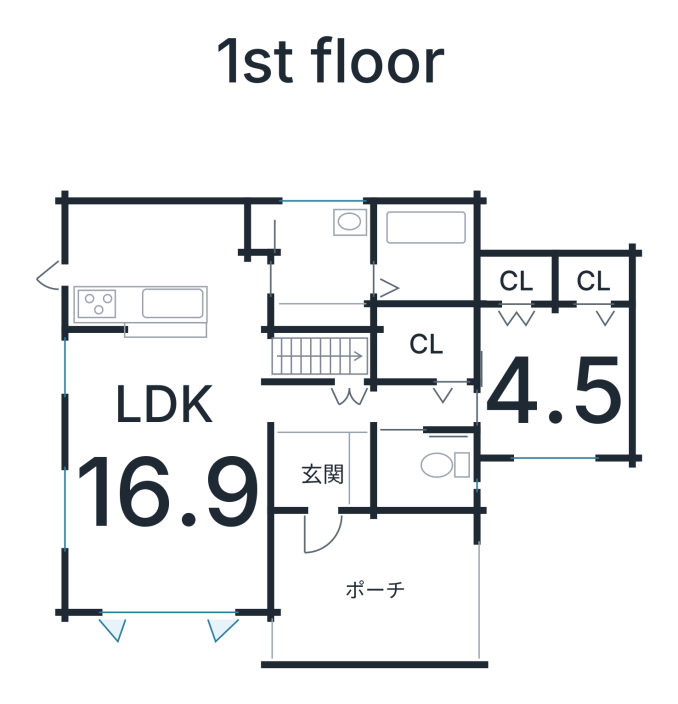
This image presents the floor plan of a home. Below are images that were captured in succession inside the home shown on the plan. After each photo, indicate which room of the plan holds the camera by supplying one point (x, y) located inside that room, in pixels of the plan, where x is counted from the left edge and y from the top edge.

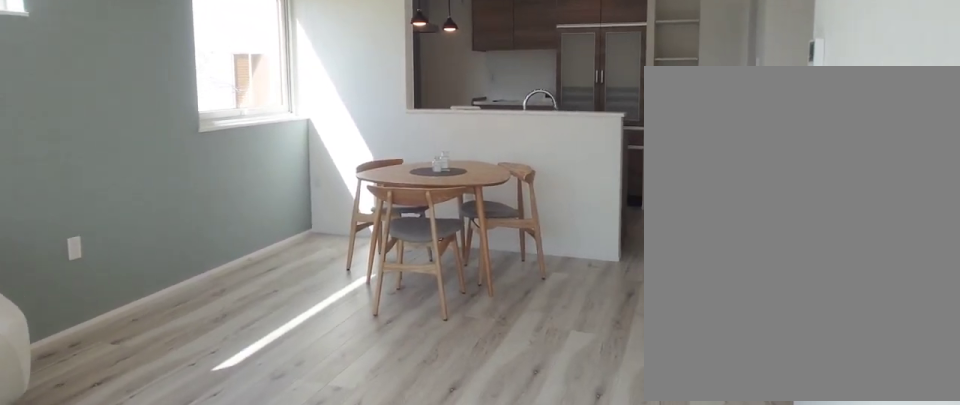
(170, 474)
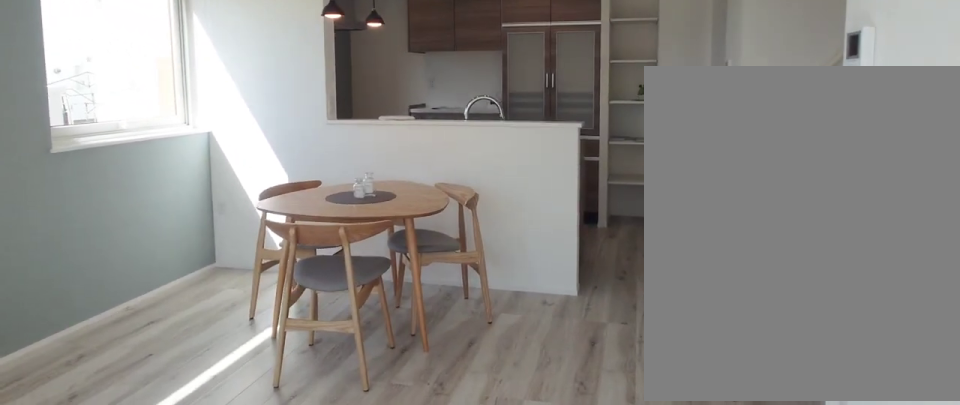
(170, 474)
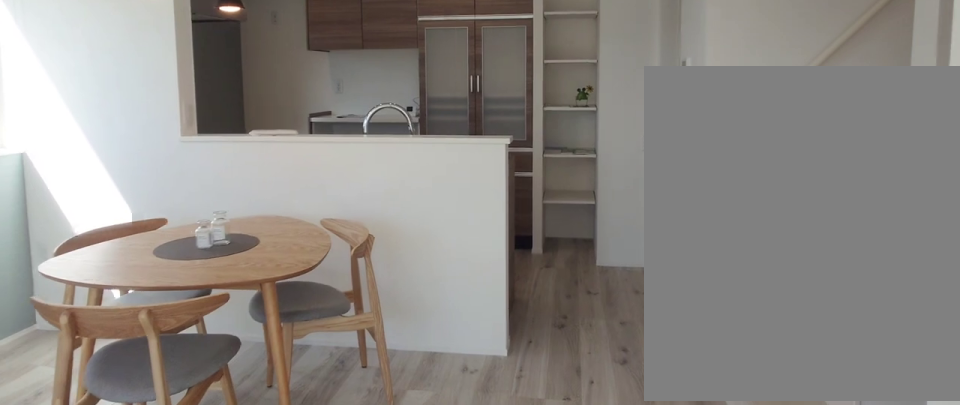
(170, 474)
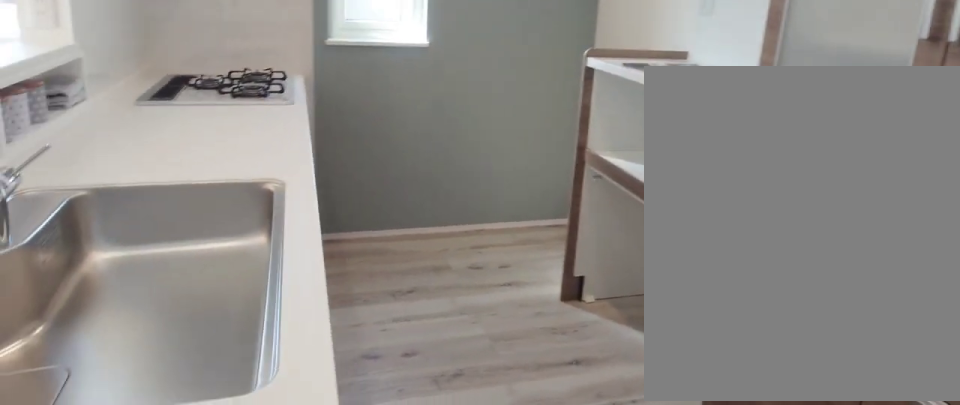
(168, 261)
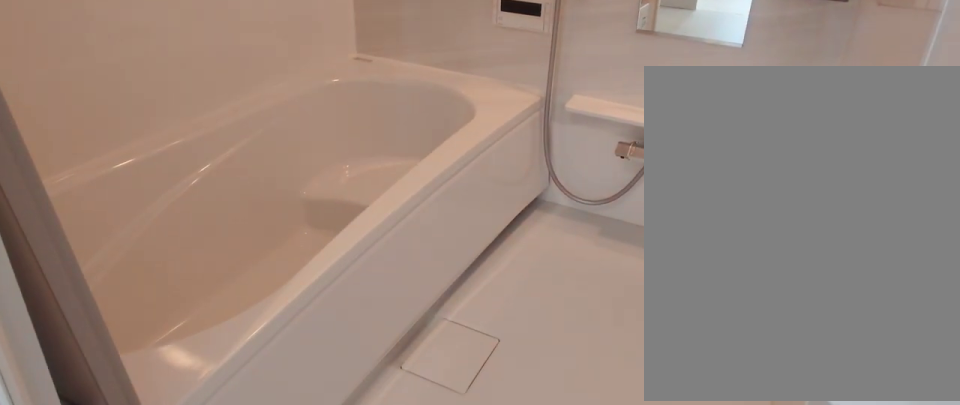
(422, 257)
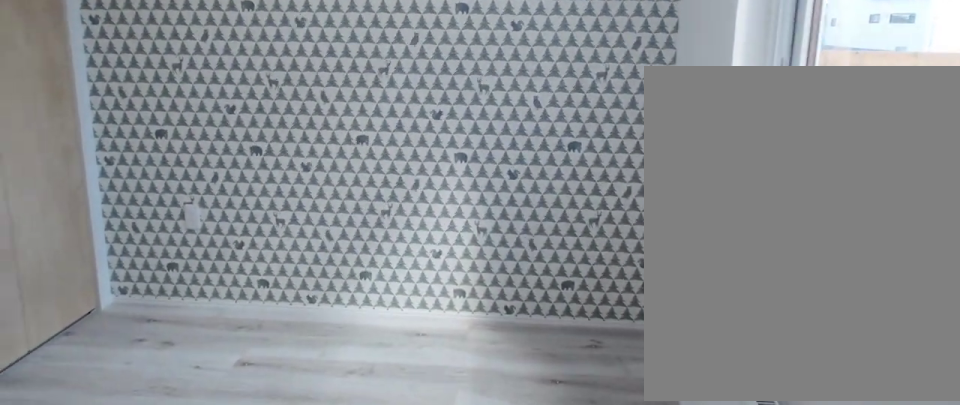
(551, 379)
